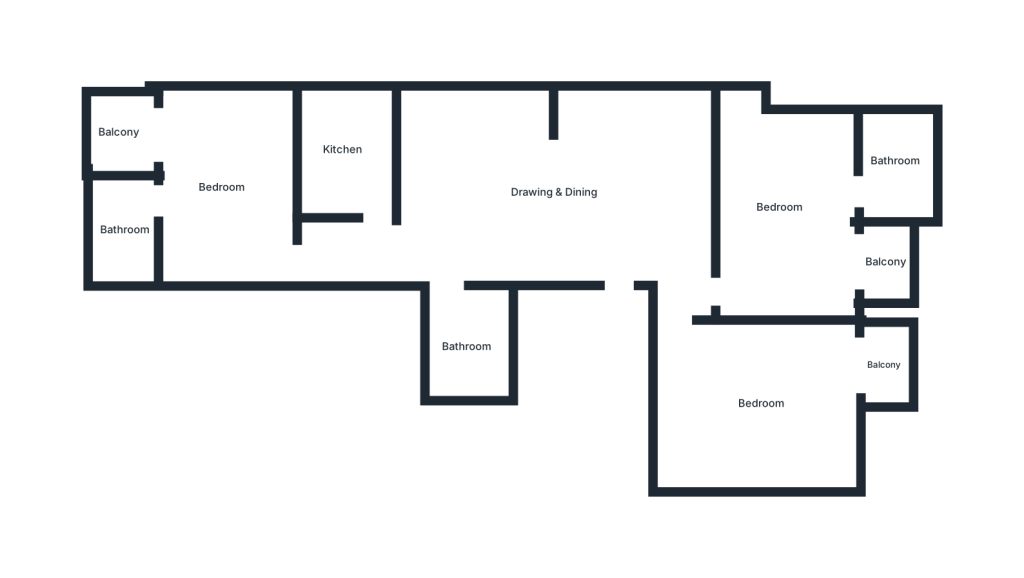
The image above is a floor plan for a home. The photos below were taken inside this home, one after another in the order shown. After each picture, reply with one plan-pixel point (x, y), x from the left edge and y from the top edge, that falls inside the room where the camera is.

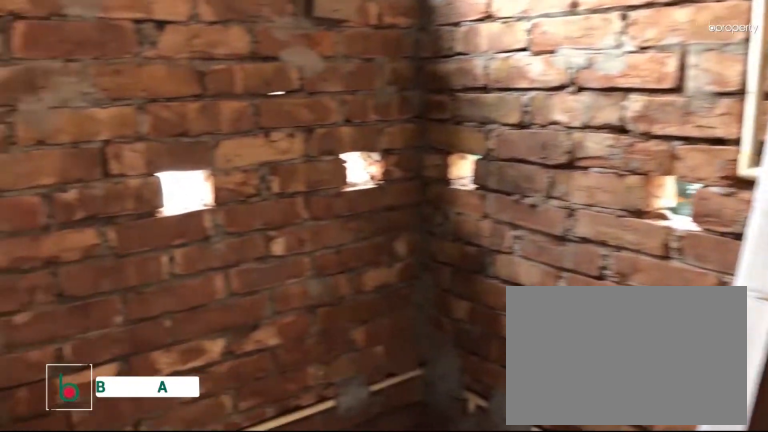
(893, 157)
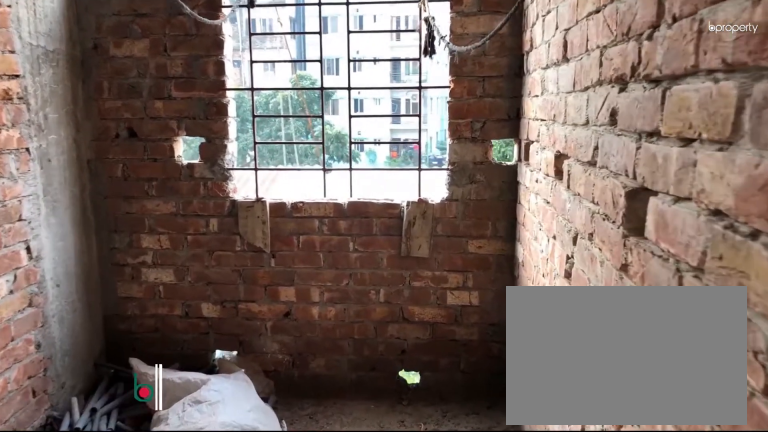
(345, 151)
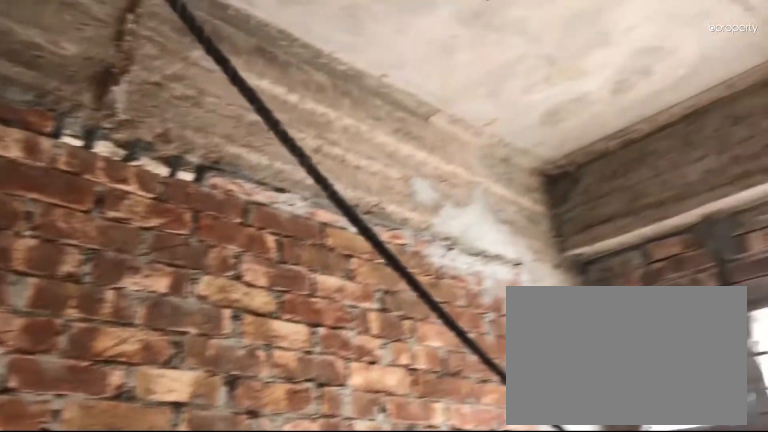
(344, 148)
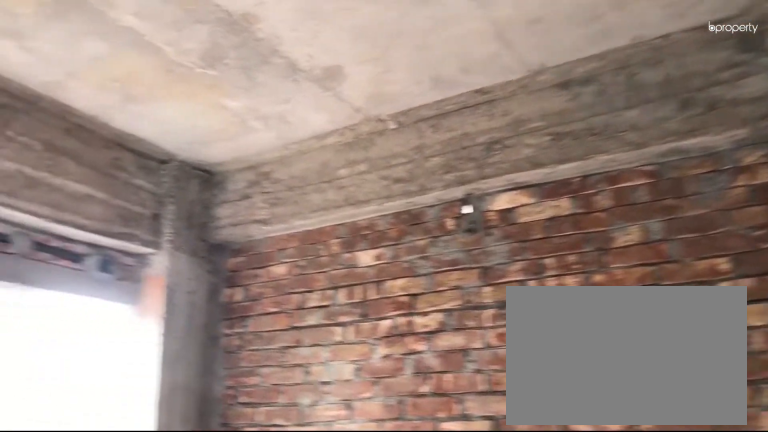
(216, 190)
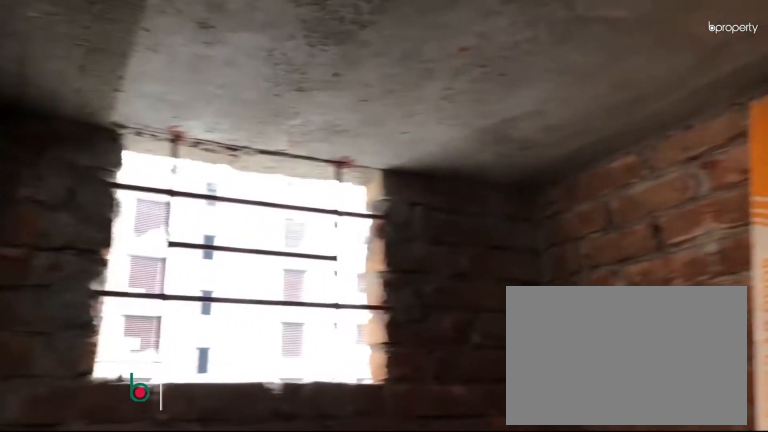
(120, 233)
